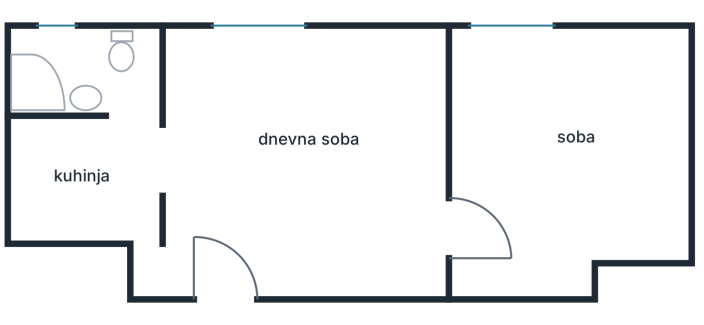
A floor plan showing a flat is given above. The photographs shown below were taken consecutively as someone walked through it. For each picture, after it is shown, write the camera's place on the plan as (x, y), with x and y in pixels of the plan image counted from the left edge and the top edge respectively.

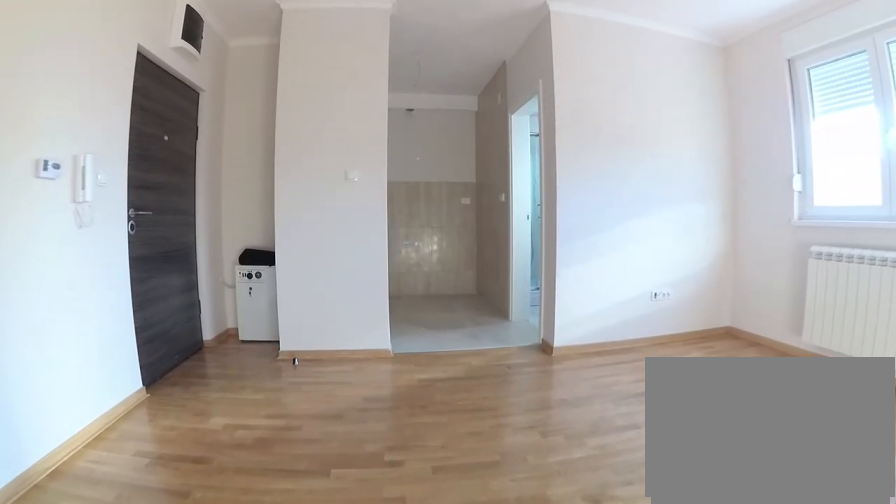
(396, 208)
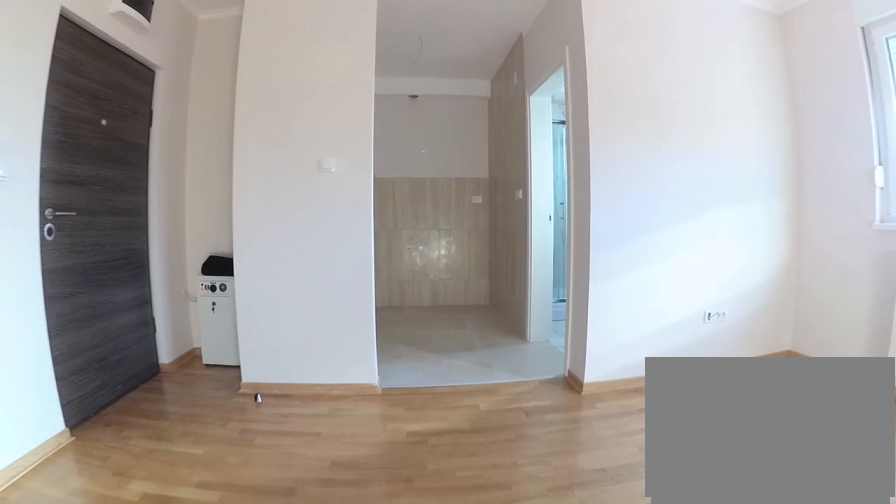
(354, 196)
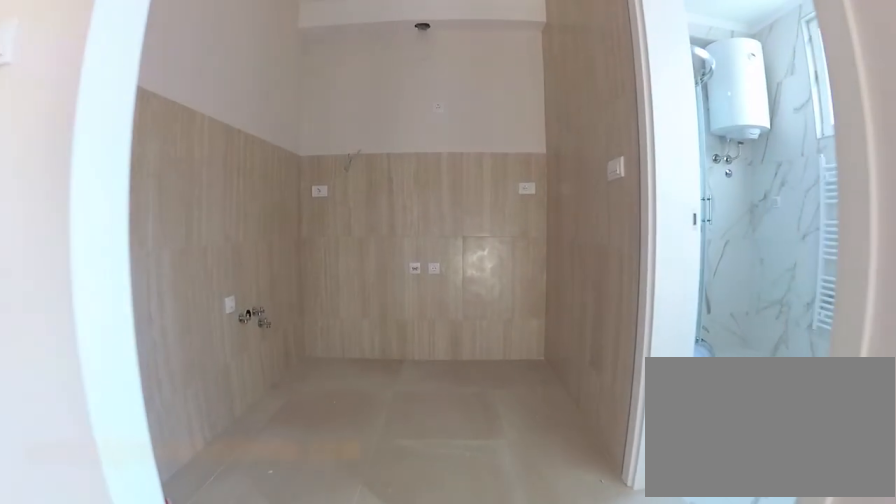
(224, 163)
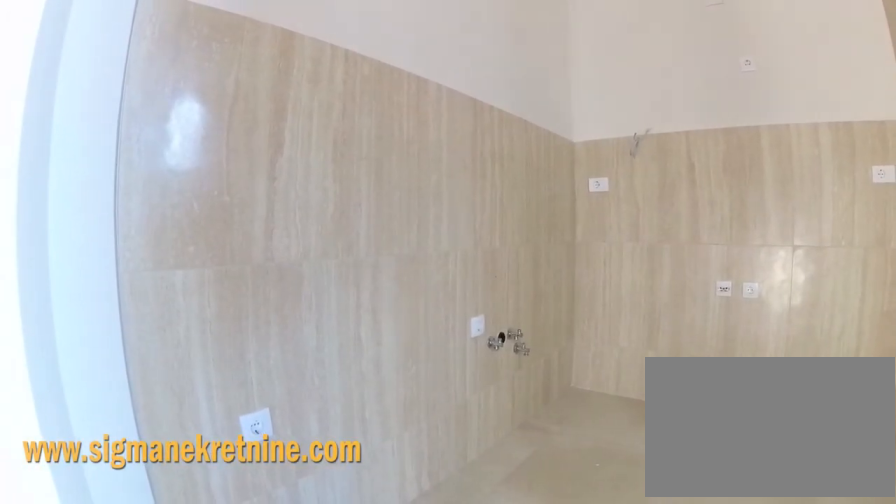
(151, 144)
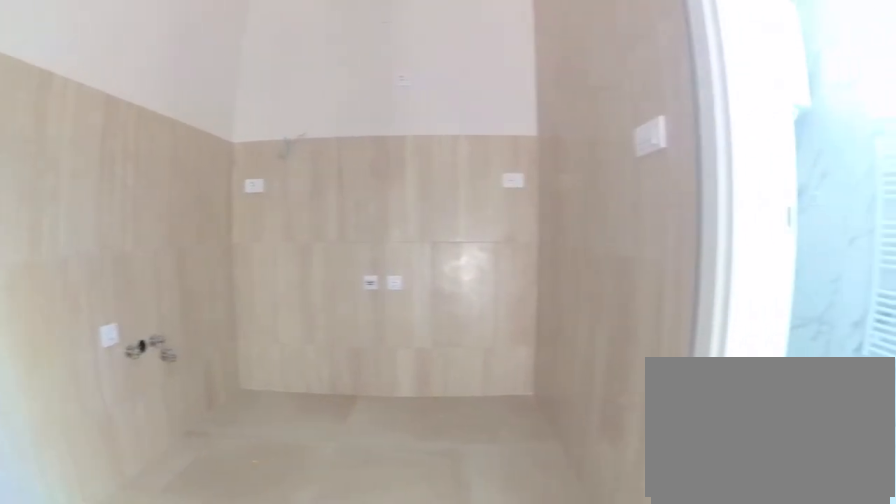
(153, 160)
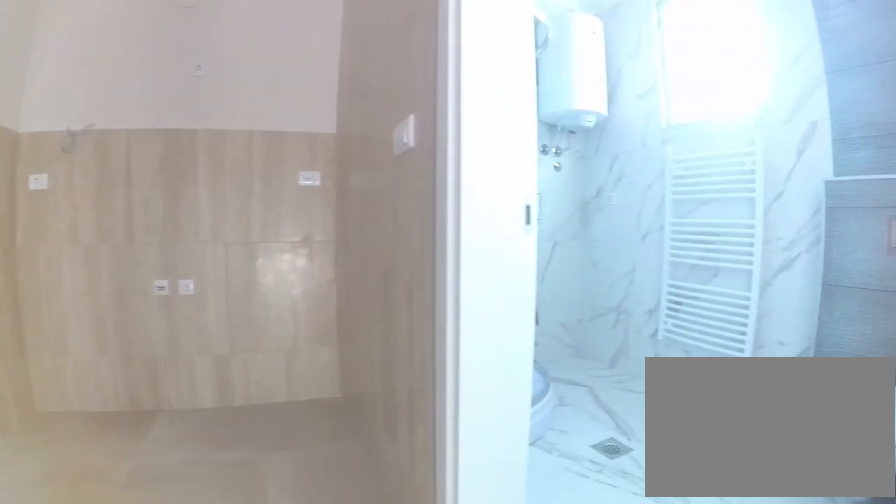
(150, 164)
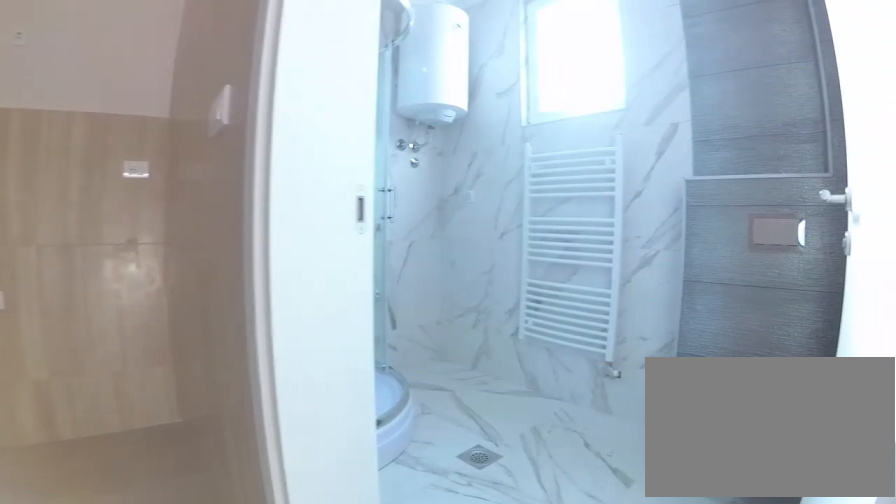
(147, 157)
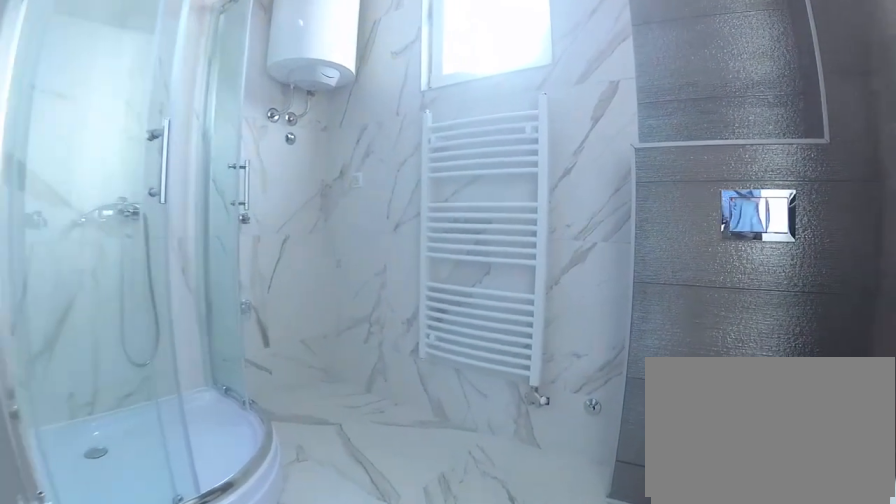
(135, 133)
